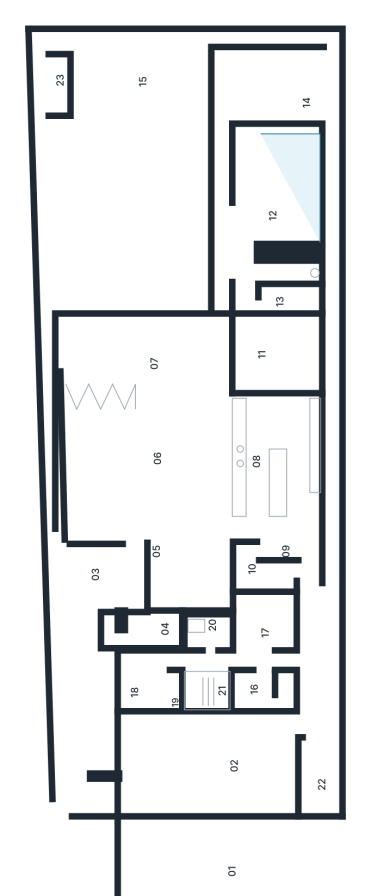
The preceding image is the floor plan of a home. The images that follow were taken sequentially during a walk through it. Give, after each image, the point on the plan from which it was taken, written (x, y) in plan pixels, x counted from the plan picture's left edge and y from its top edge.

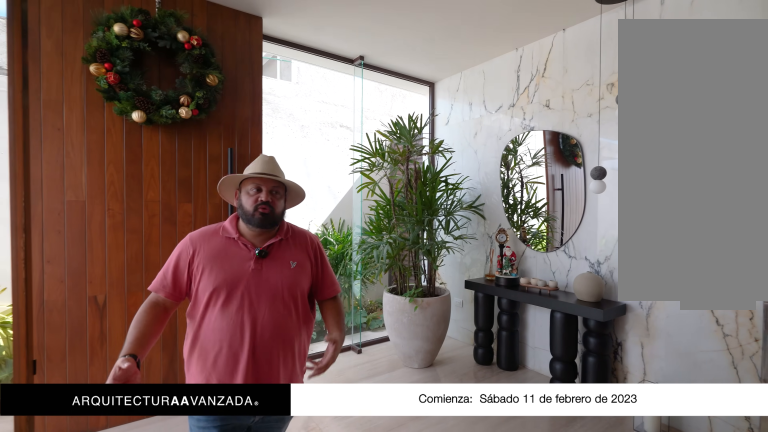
(103, 584)
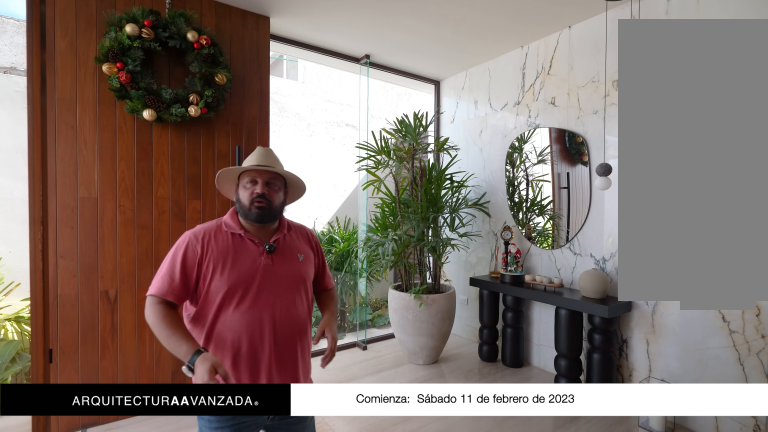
(112, 584)
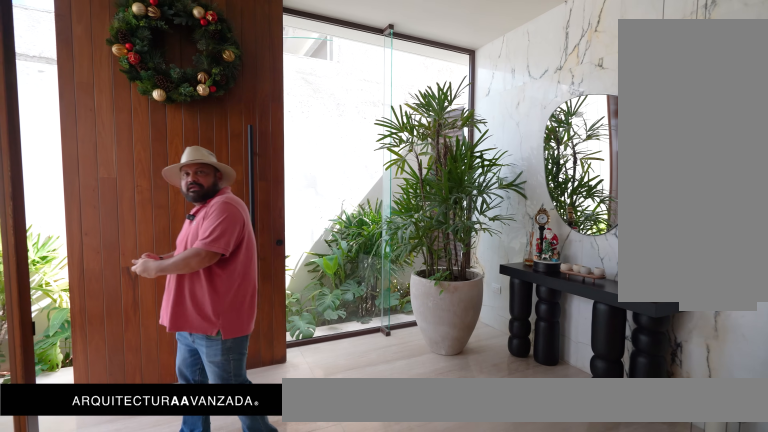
(112, 584)
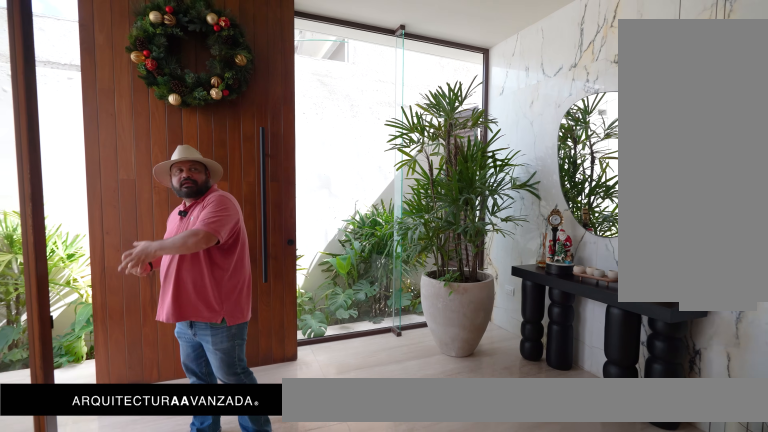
(113, 584)
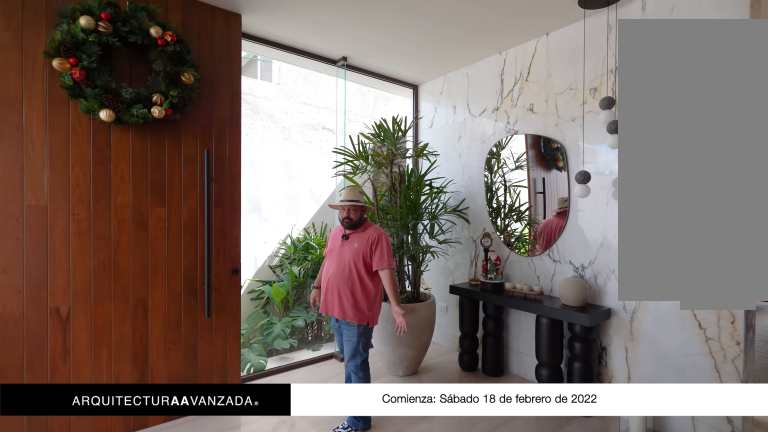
(124, 595)
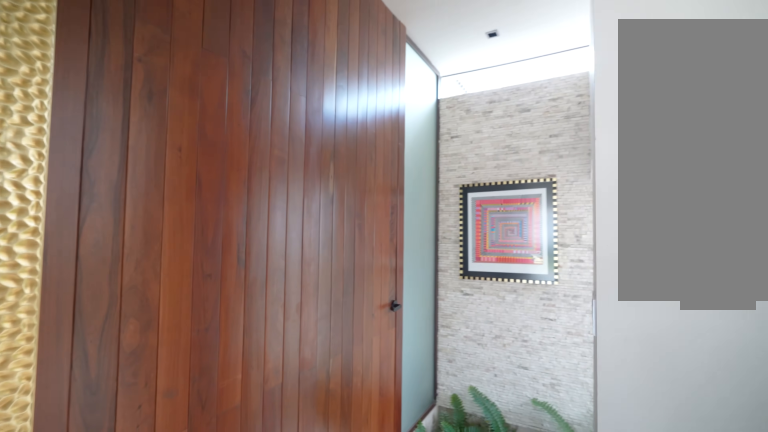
(117, 575)
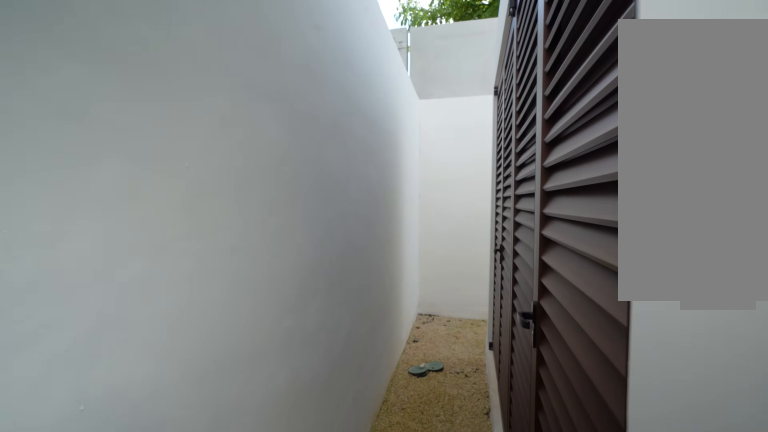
(50, 132)
